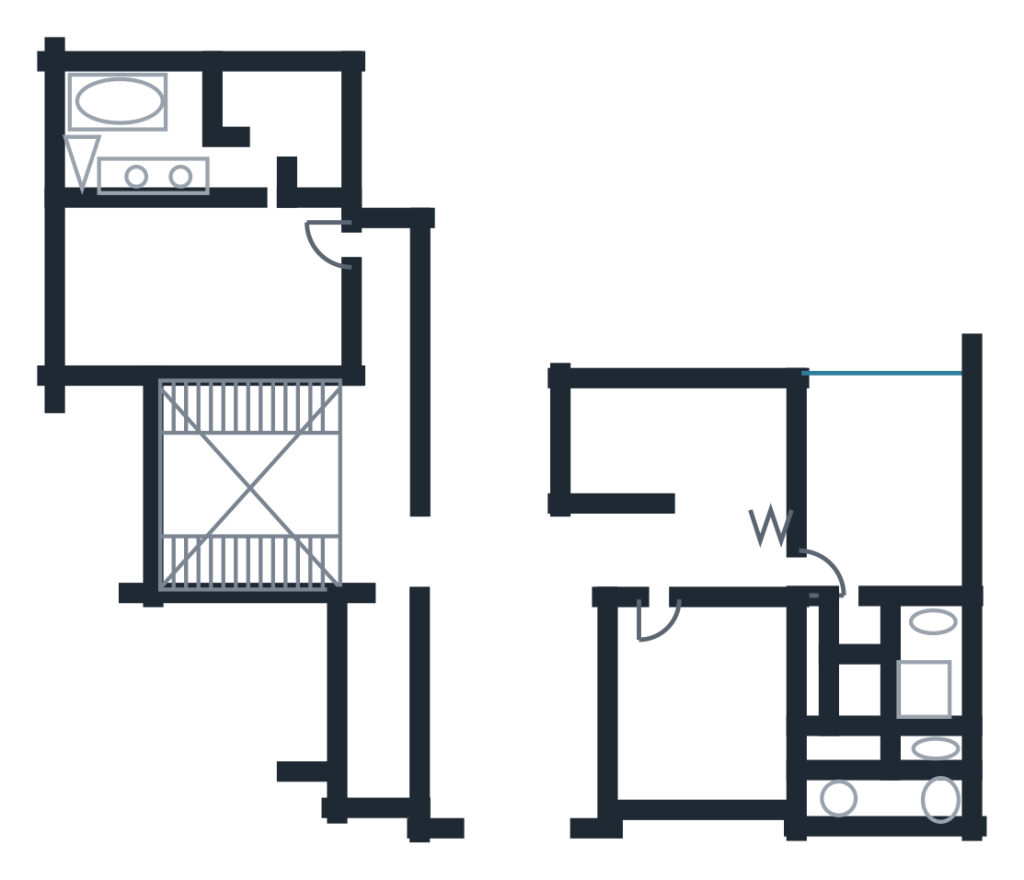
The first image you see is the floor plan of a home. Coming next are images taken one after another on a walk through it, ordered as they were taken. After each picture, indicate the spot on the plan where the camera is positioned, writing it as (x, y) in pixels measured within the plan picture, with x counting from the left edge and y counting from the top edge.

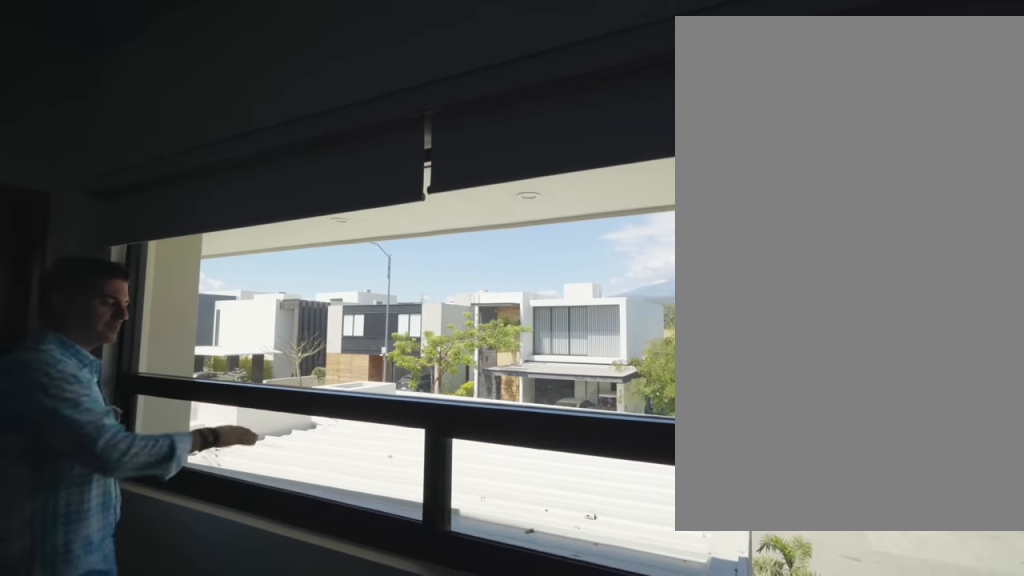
(703, 782)
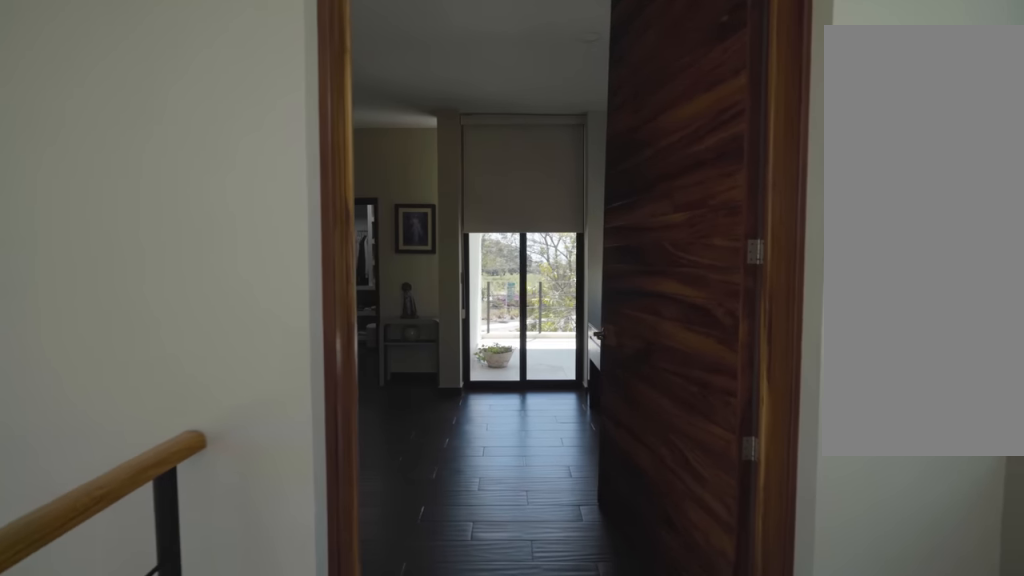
(391, 455)
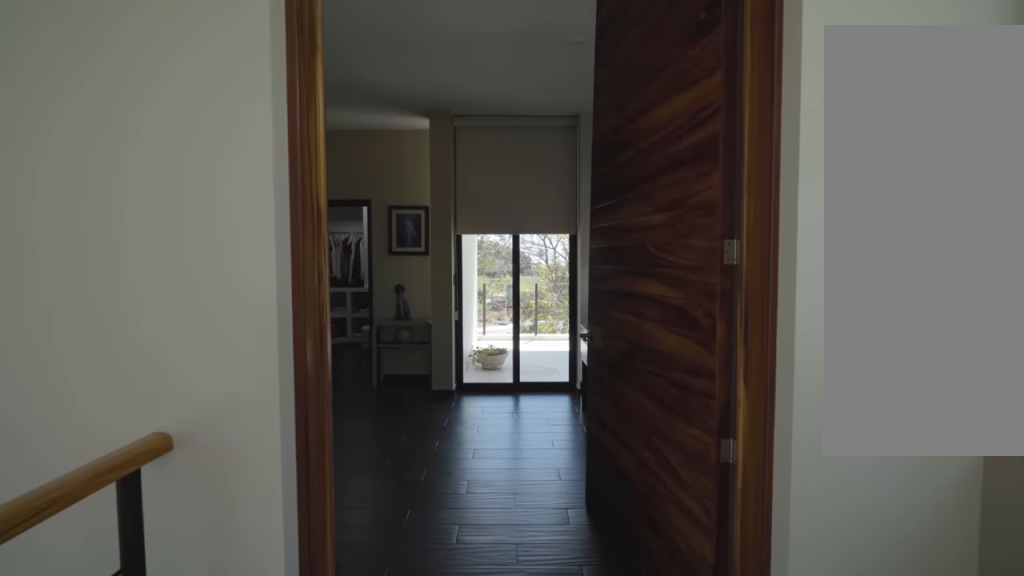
(393, 420)
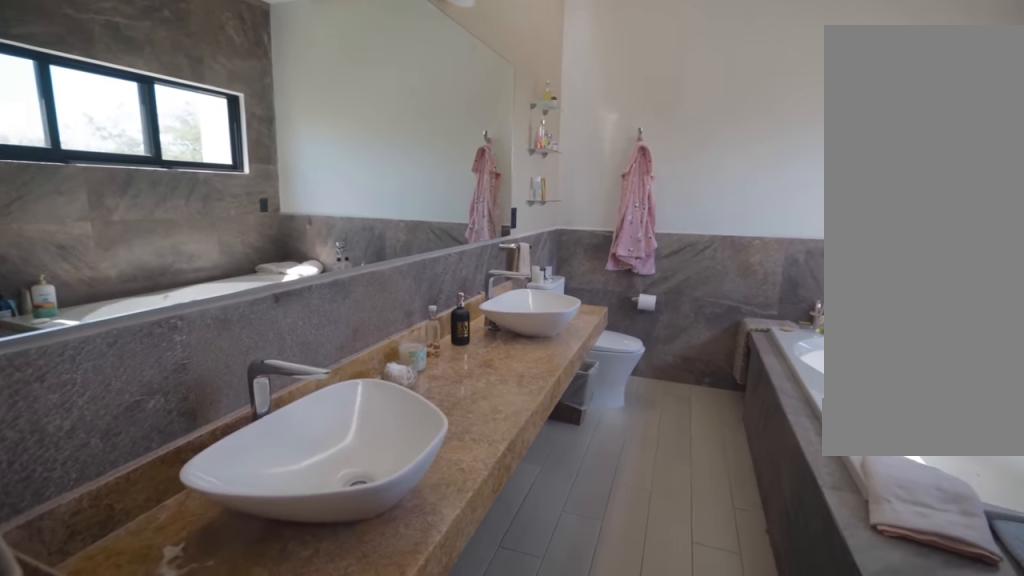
(188, 145)
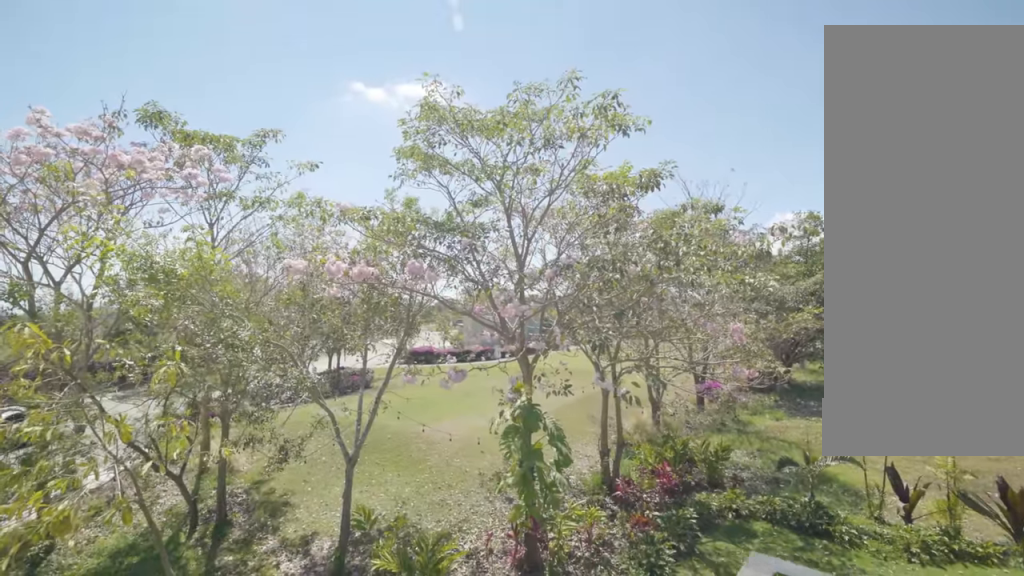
(400, 87)
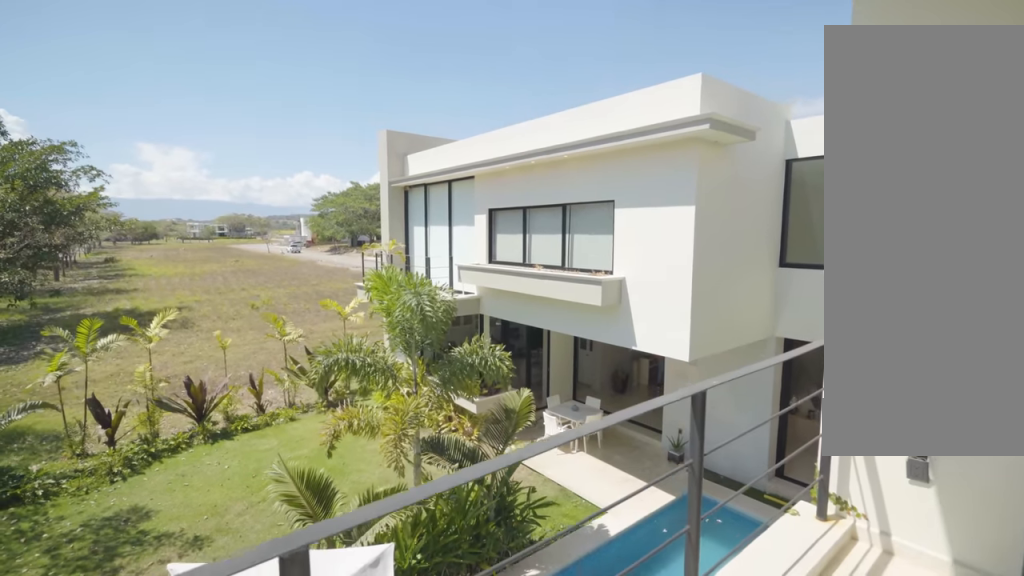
(415, 160)
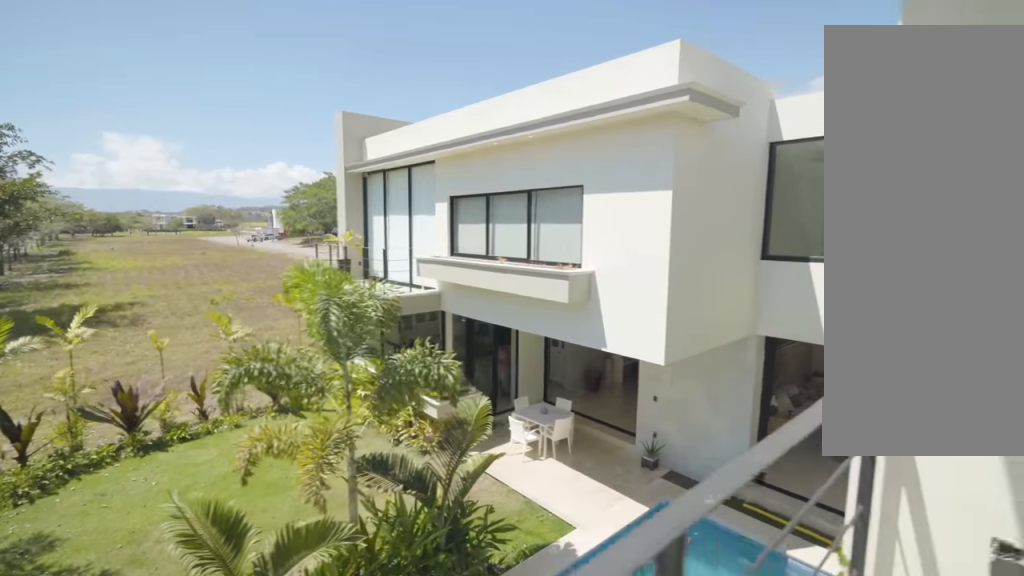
(414, 160)
